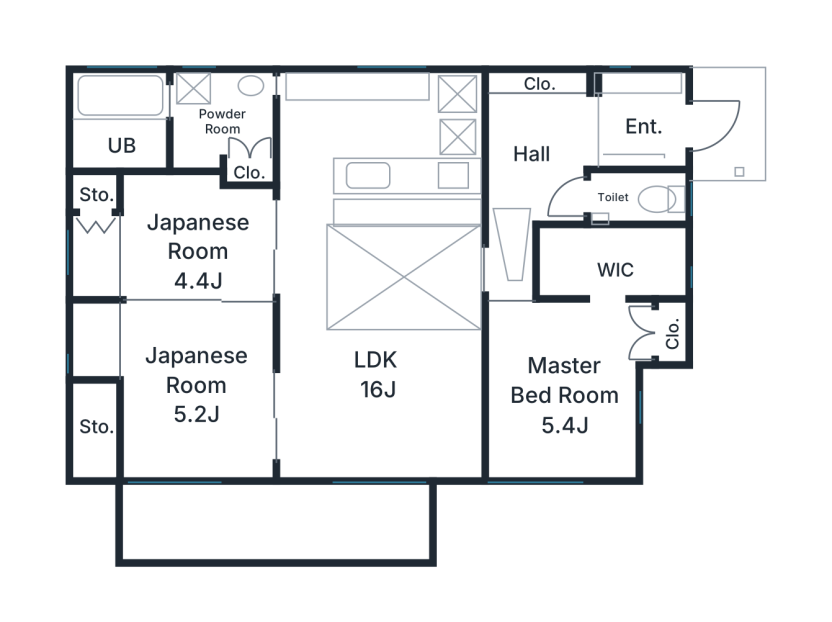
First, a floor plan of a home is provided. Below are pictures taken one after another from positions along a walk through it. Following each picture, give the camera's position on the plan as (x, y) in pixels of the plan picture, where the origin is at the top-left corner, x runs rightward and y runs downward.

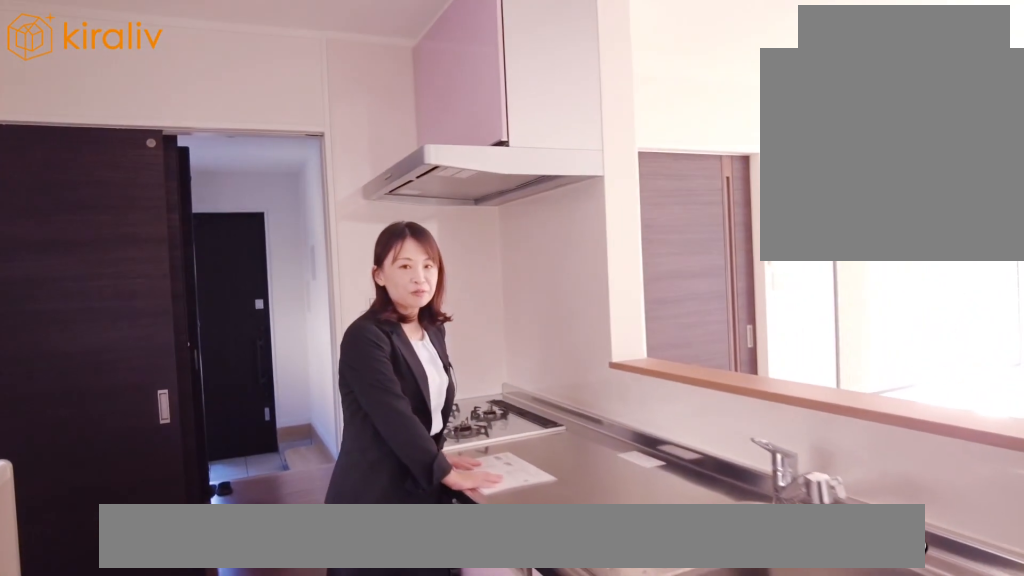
(361, 138)
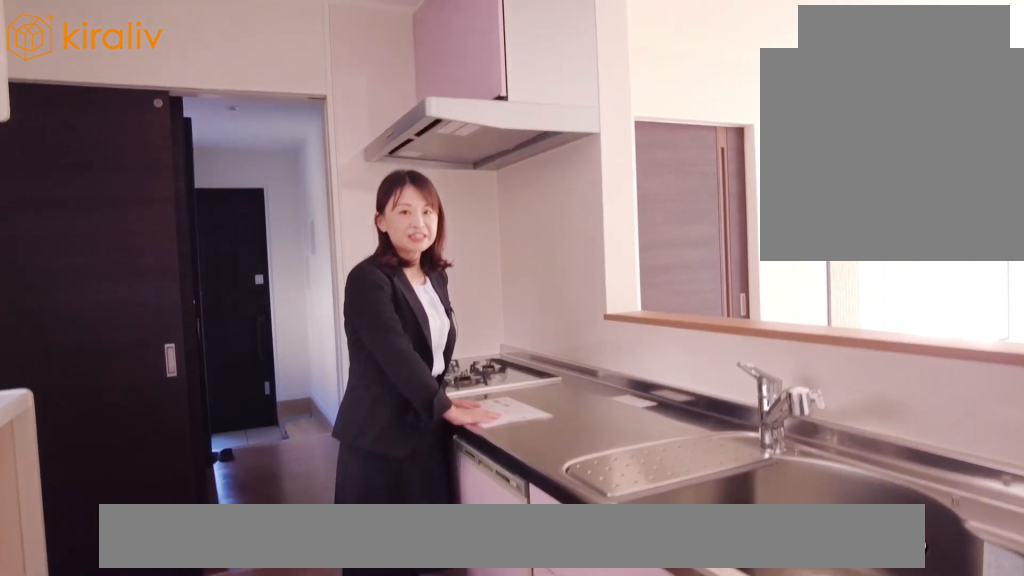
(361, 138)
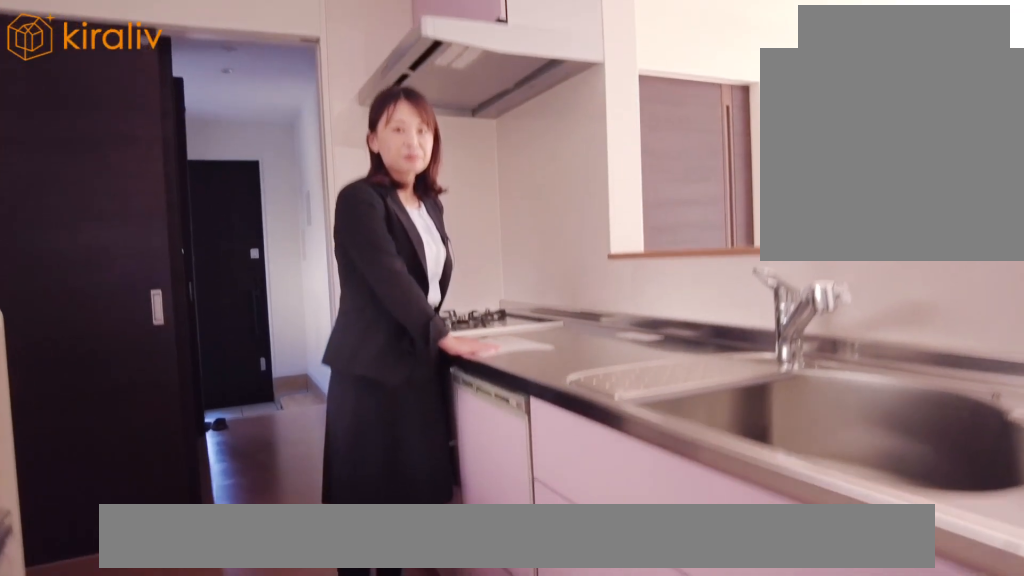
(361, 142)
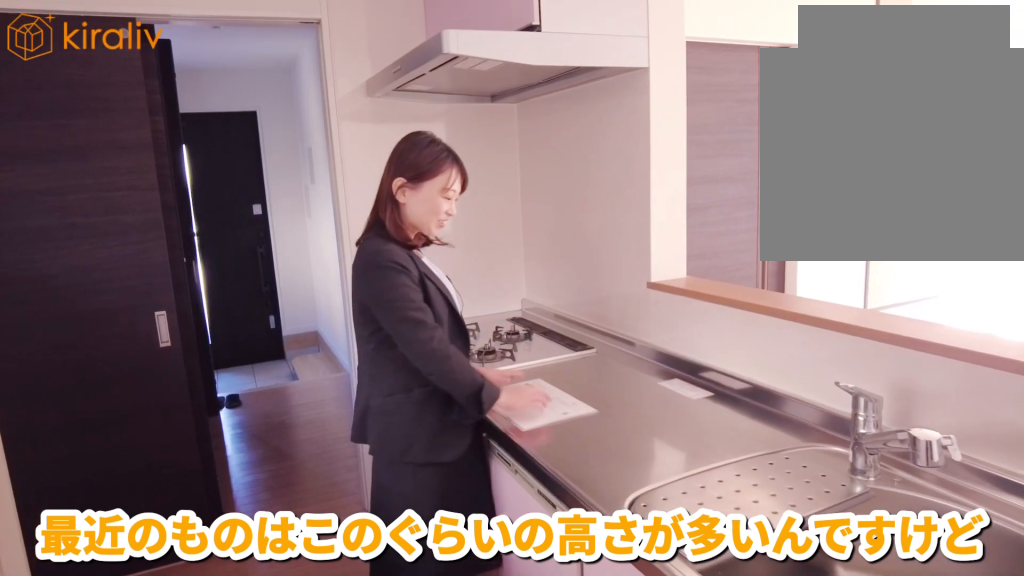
(361, 138)
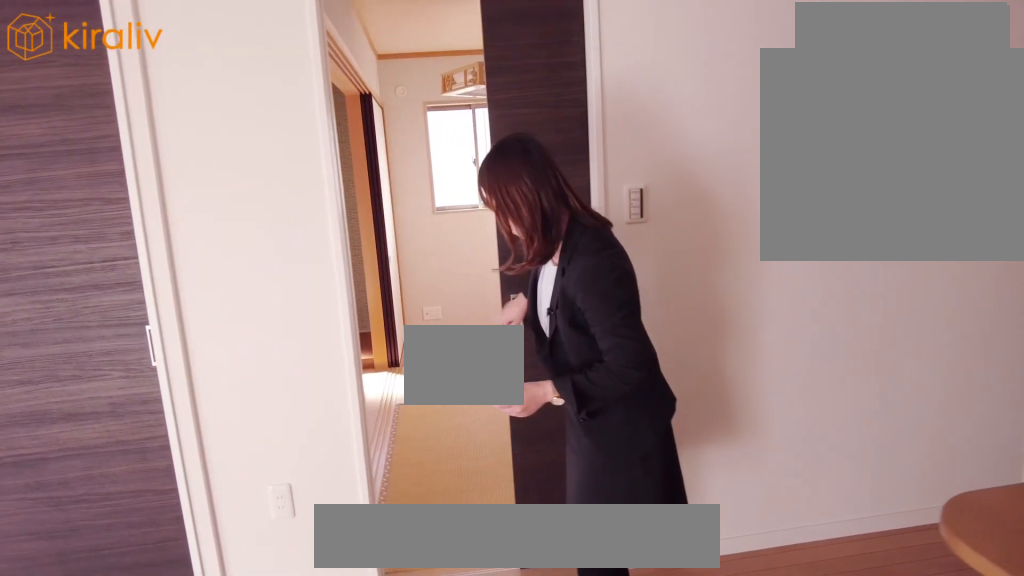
(290, 267)
